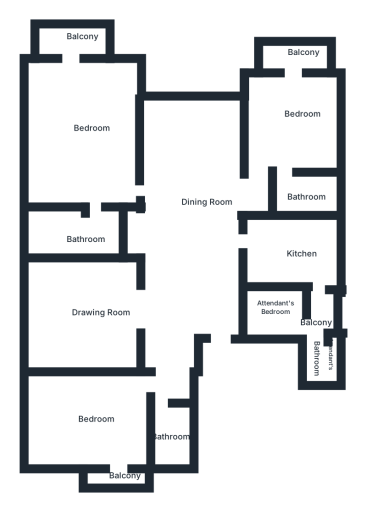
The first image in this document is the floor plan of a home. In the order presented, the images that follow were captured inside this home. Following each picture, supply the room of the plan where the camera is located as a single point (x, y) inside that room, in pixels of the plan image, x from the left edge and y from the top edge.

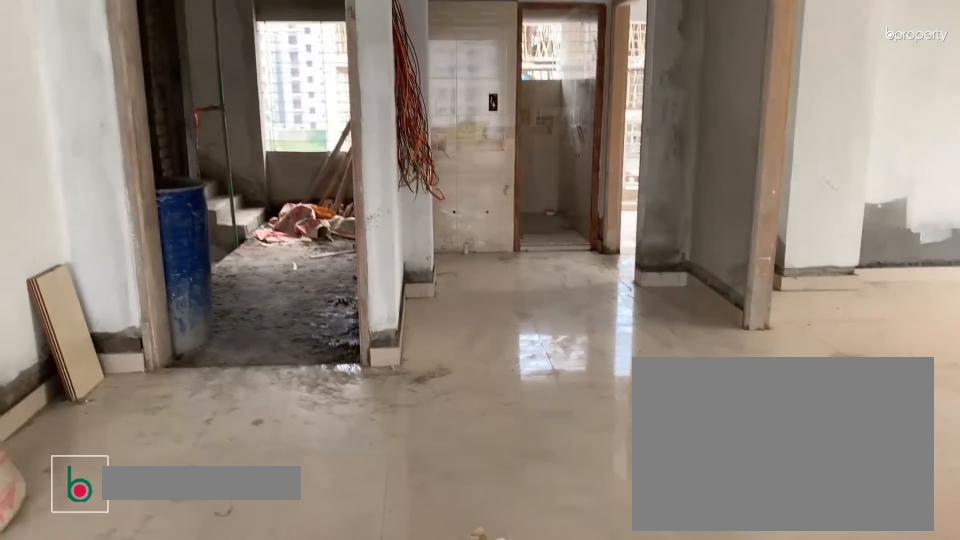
(196, 224)
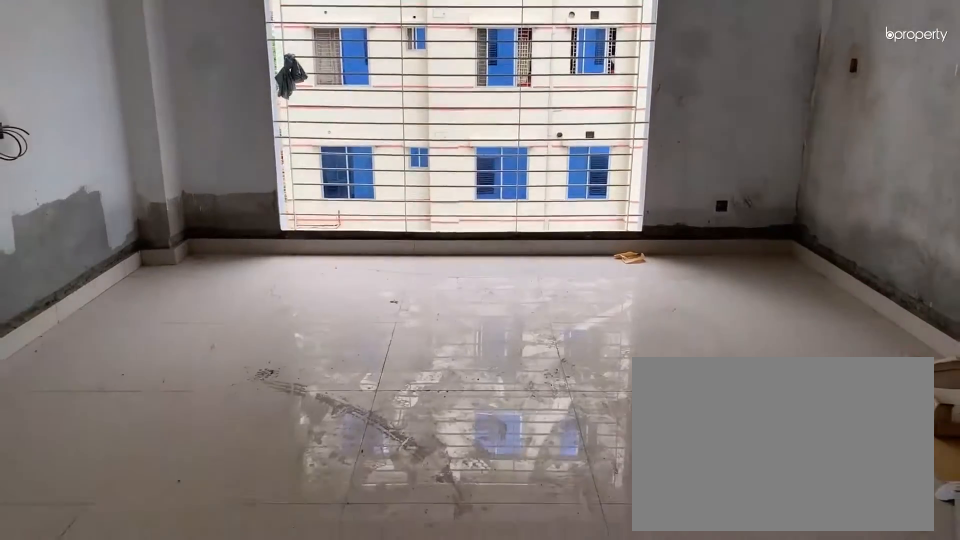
(88, 311)
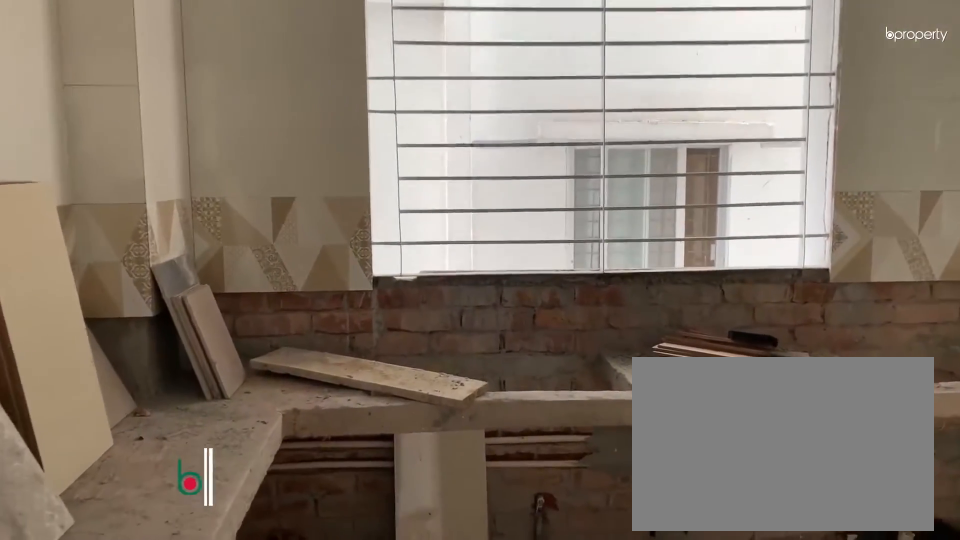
(295, 245)
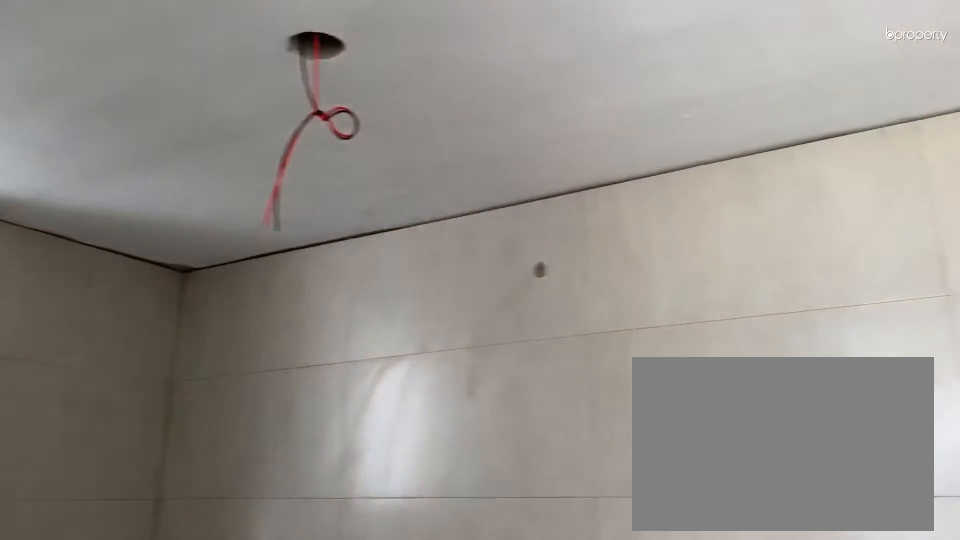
(301, 194)
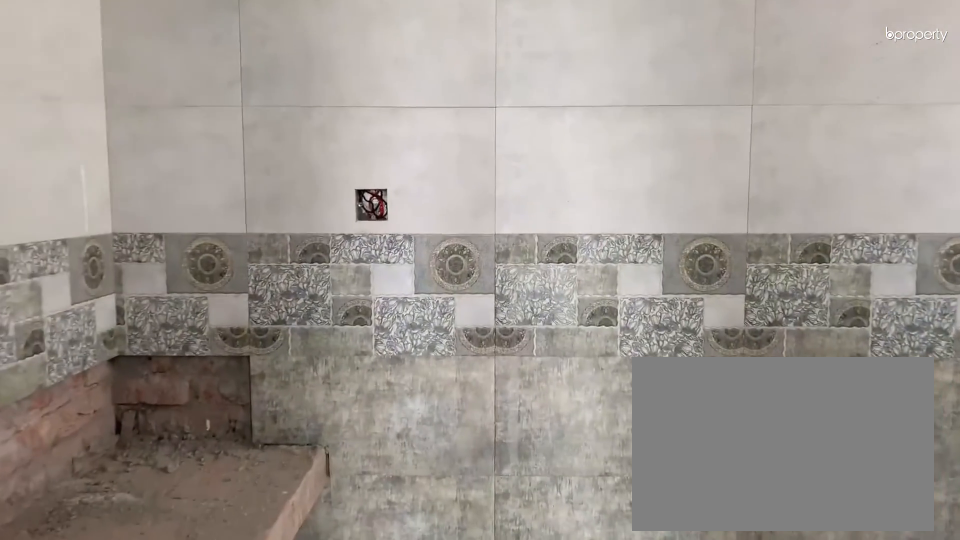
(75, 235)
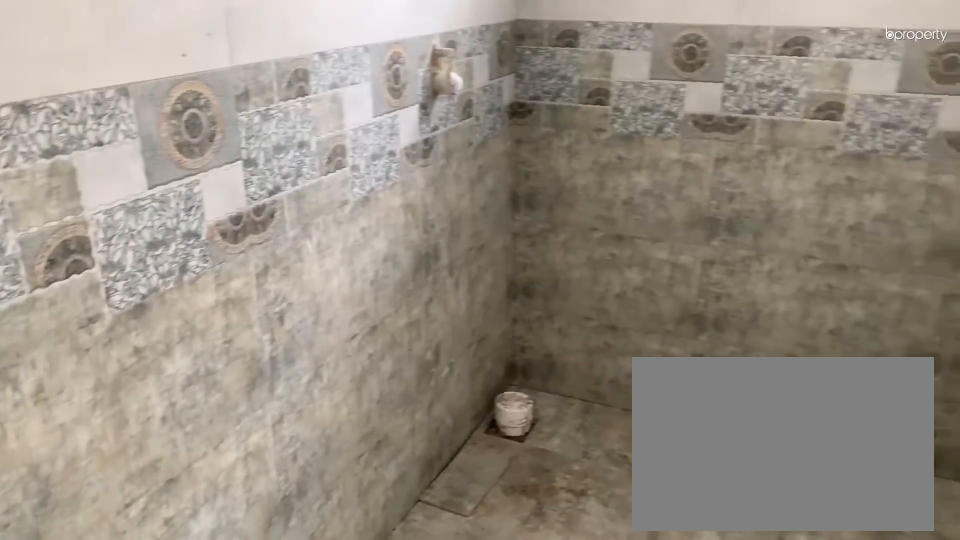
(75, 235)
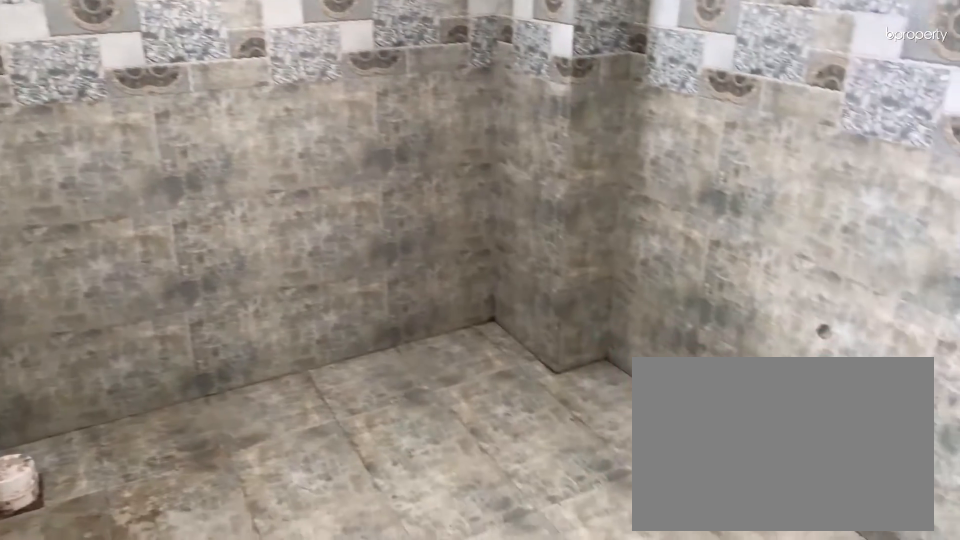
(75, 235)
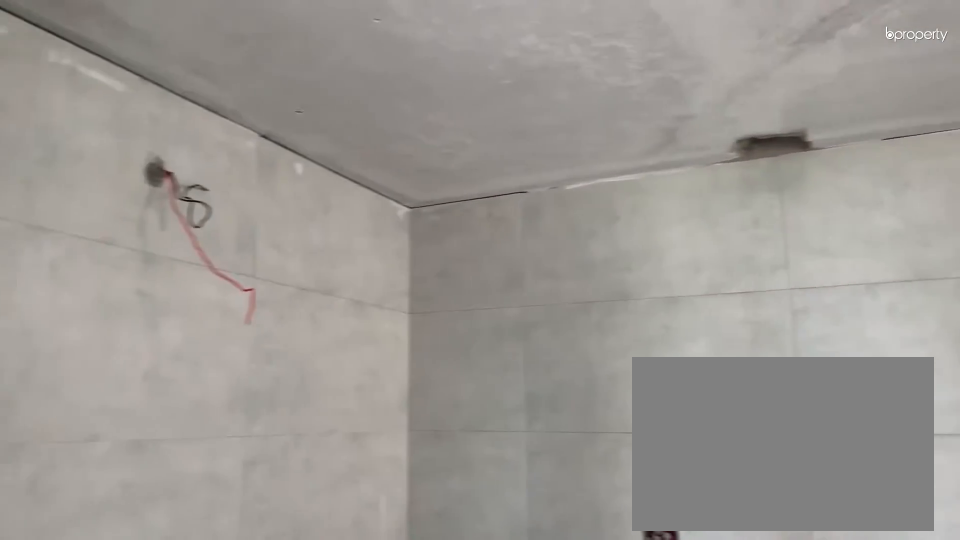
(75, 235)
